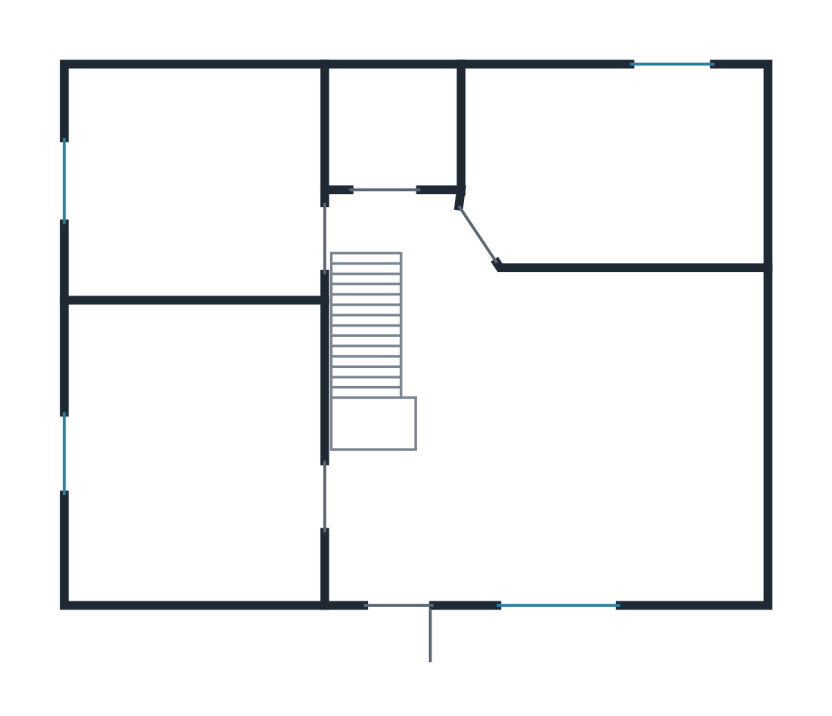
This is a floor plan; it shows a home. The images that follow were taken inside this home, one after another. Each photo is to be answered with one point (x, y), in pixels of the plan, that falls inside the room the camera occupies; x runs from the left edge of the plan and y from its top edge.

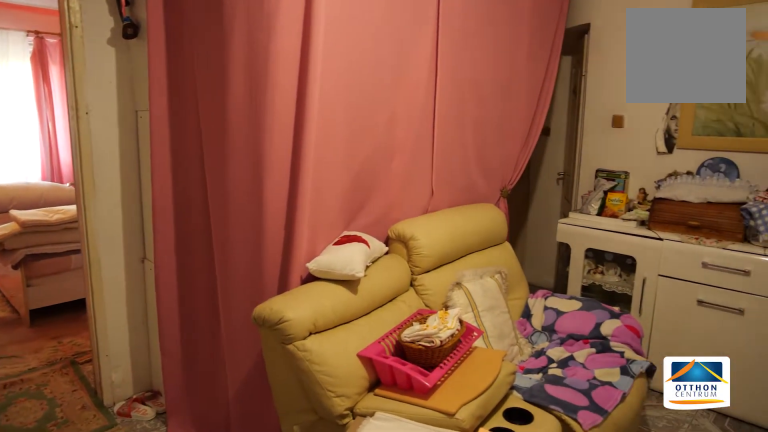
(555, 440)
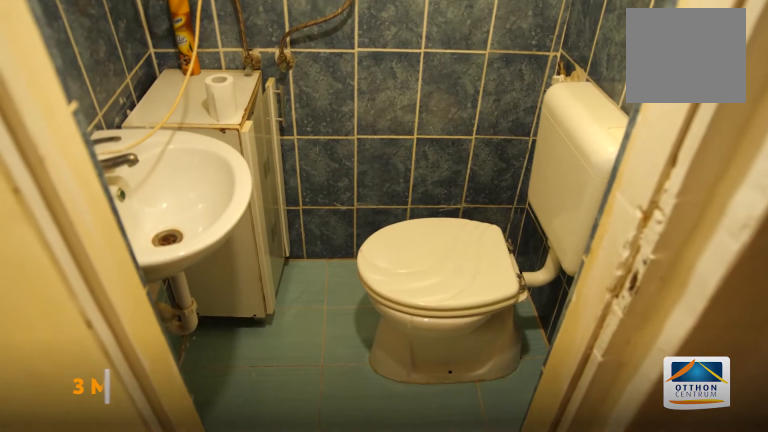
(382, 121)
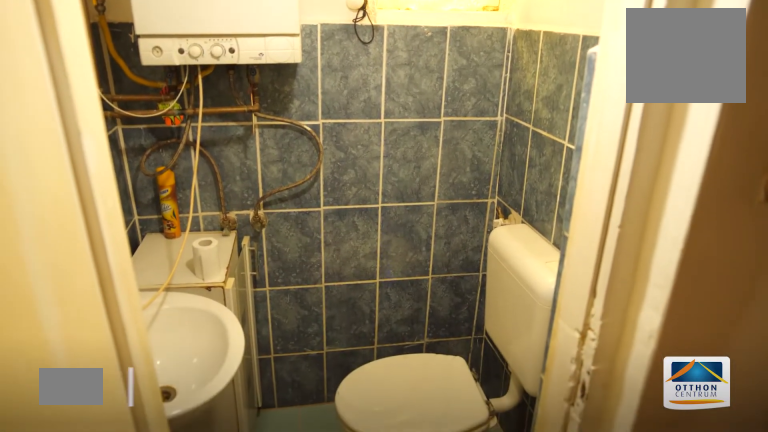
(383, 122)
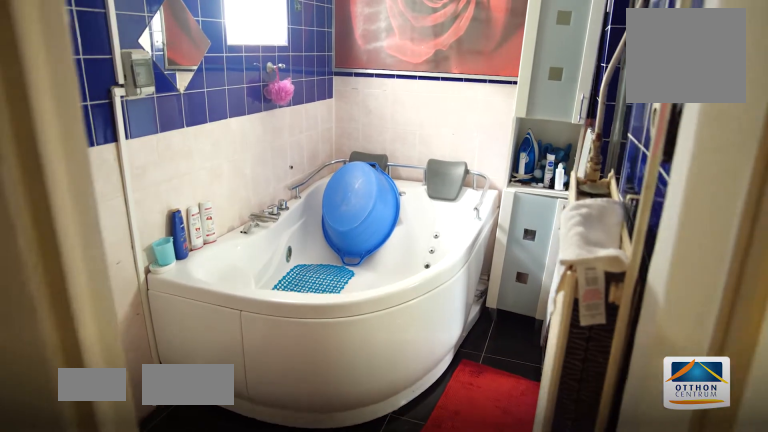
(607, 154)
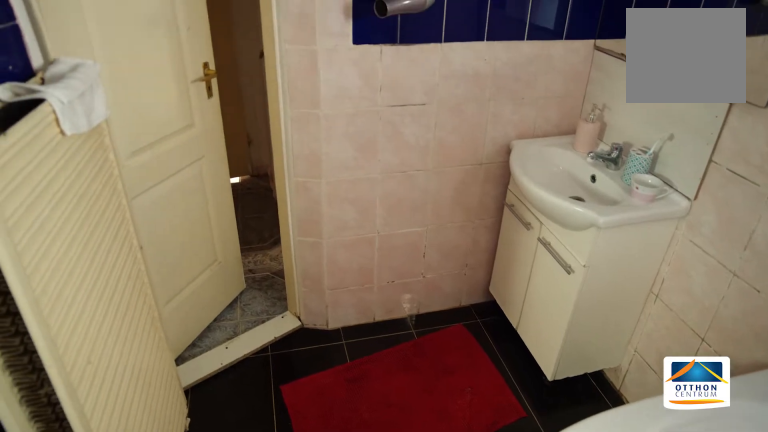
(608, 155)
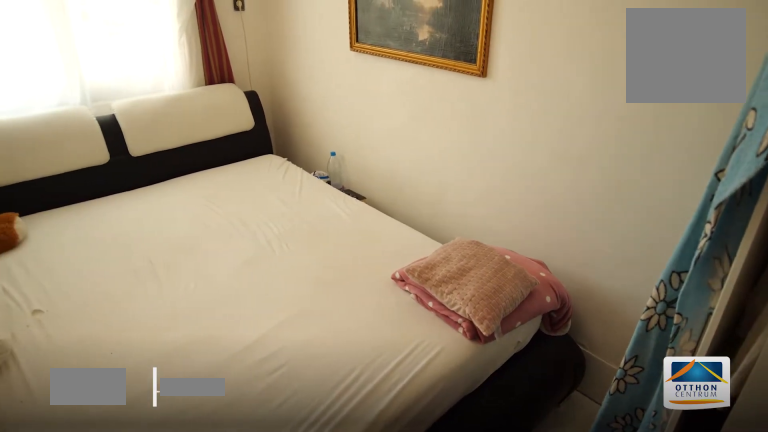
(192, 180)
